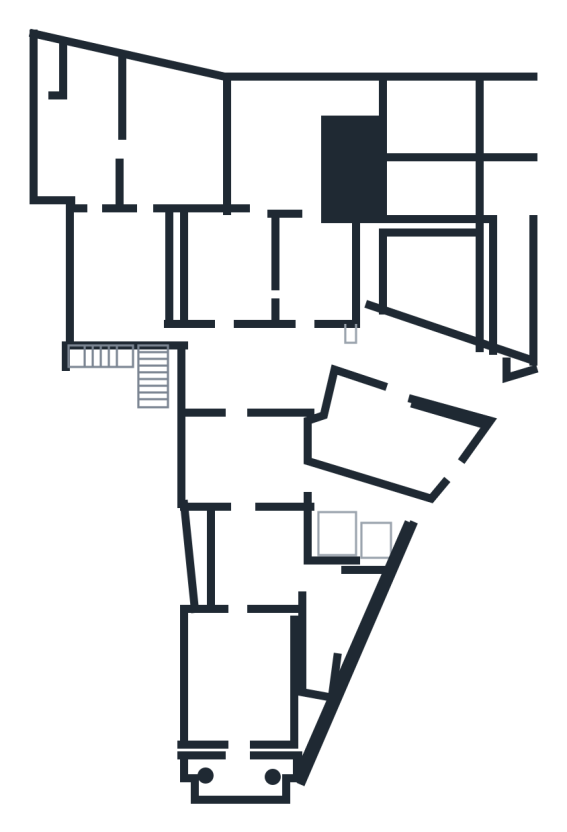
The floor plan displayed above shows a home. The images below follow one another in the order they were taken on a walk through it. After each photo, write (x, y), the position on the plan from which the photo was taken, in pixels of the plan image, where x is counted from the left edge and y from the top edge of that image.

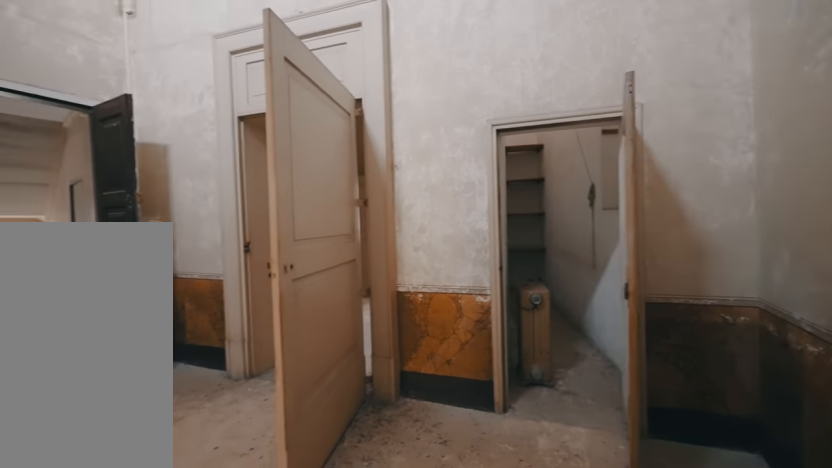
(239, 462)
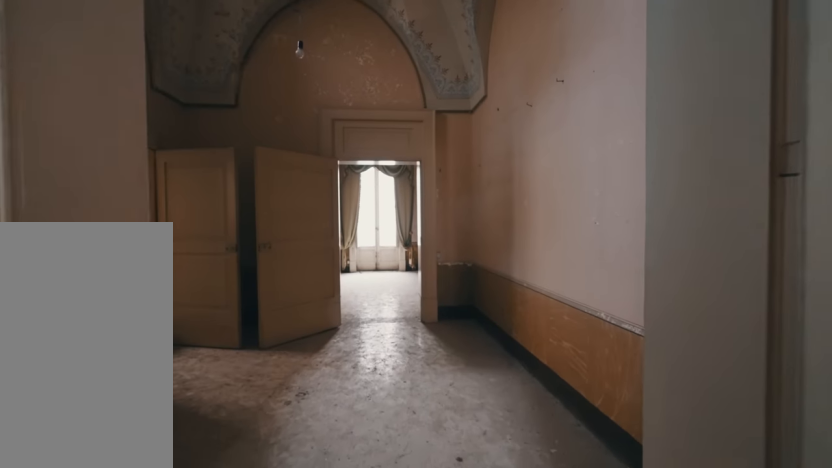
(239, 472)
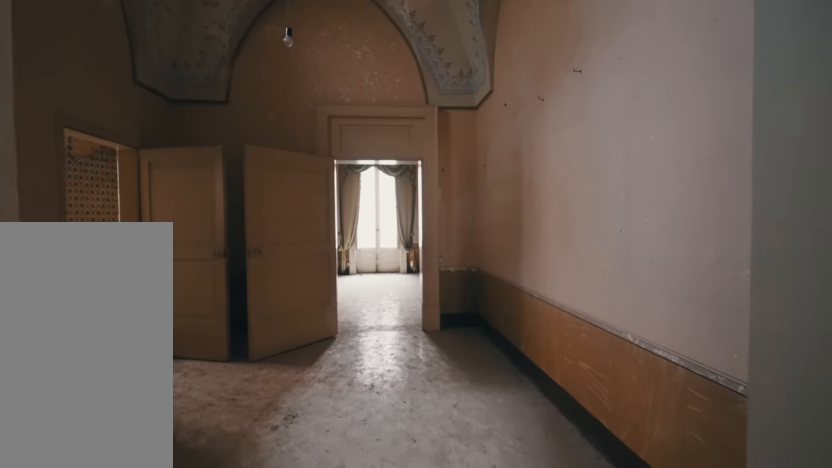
(242, 500)
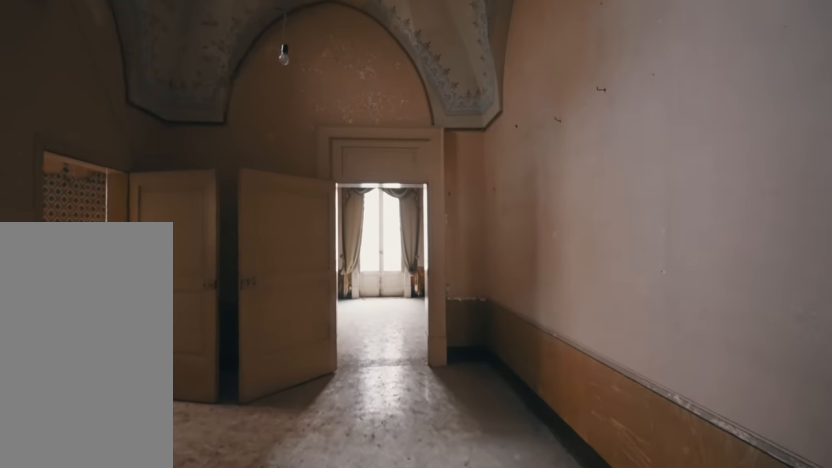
(245, 535)
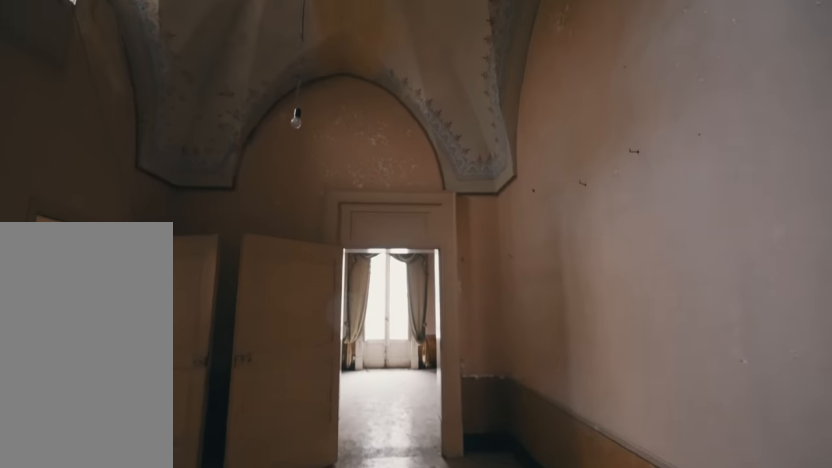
(247, 561)
